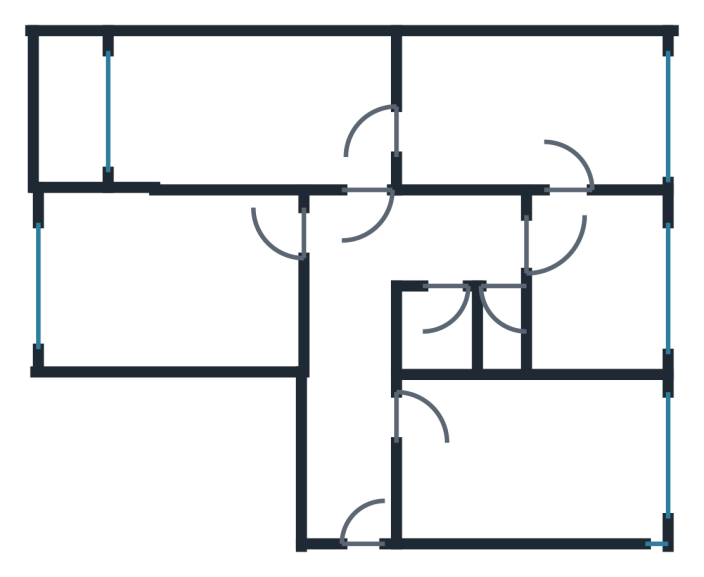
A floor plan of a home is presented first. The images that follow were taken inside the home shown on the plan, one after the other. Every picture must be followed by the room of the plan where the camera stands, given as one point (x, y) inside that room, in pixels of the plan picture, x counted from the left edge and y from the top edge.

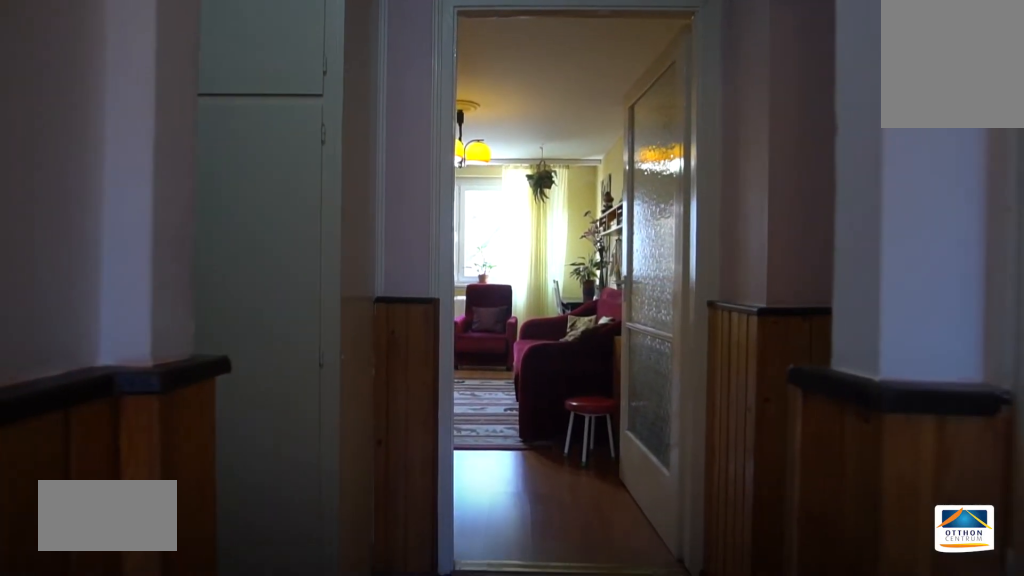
(453, 235)
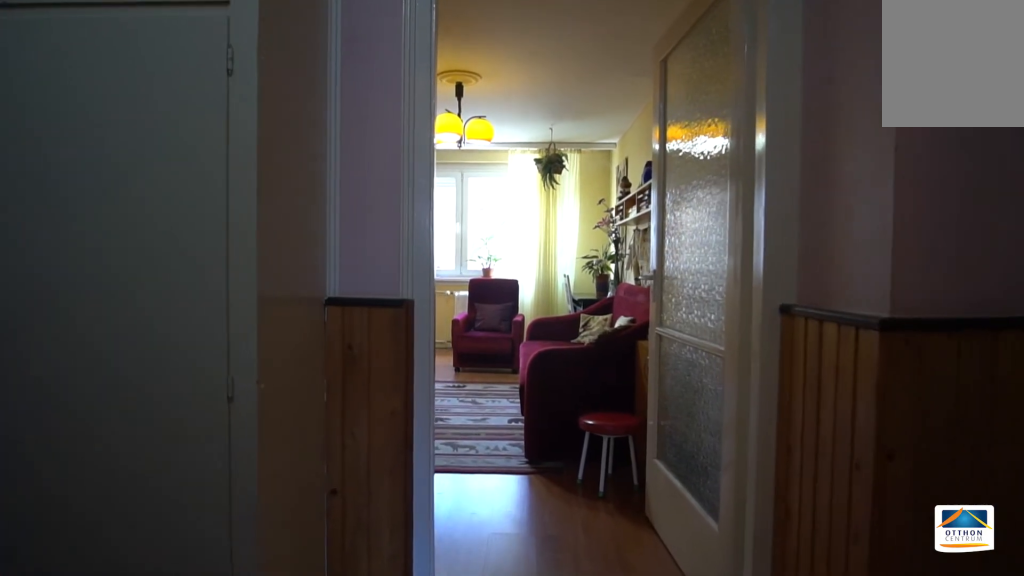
(453, 235)
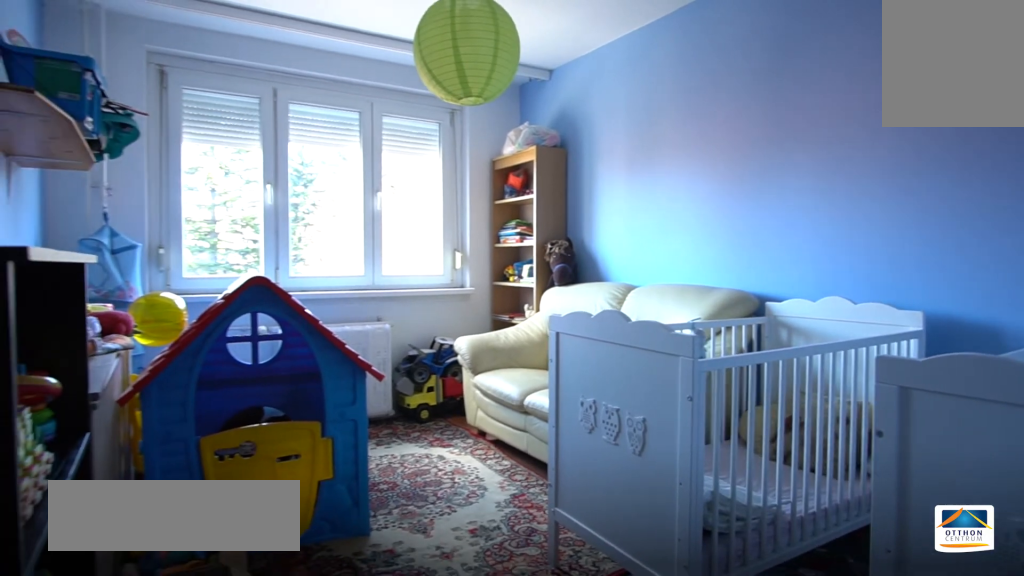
(544, 457)
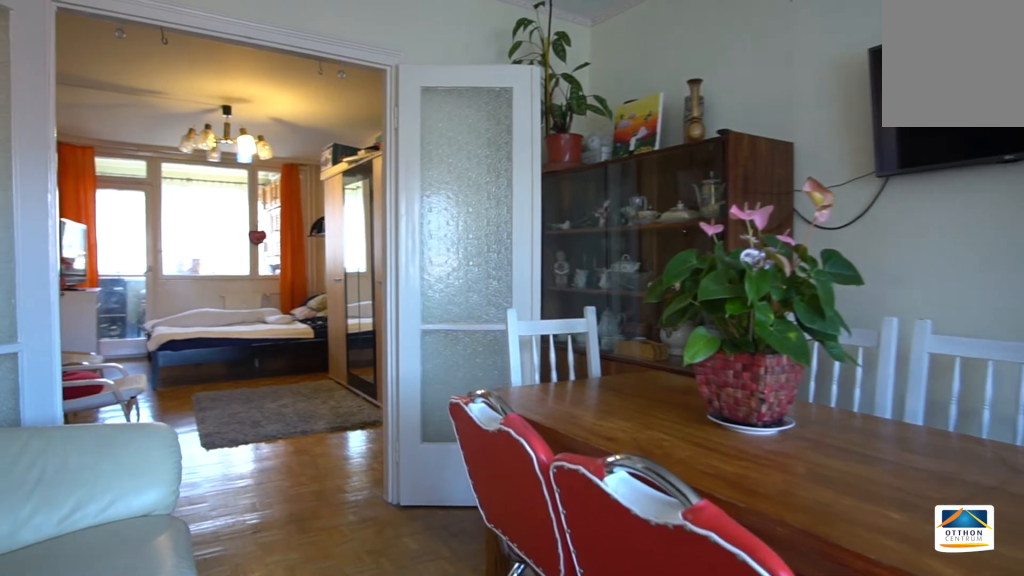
(554, 134)
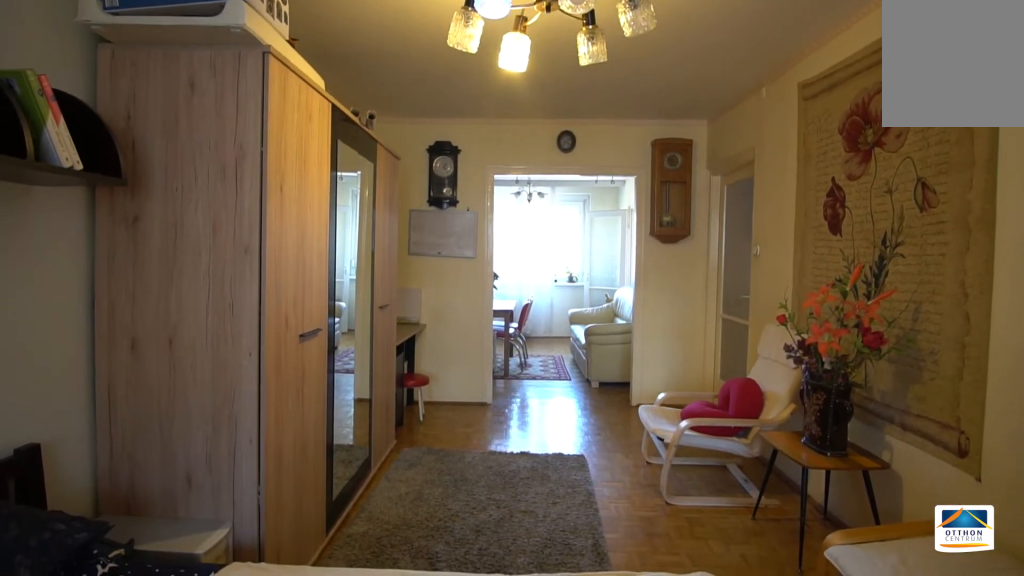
(220, 124)
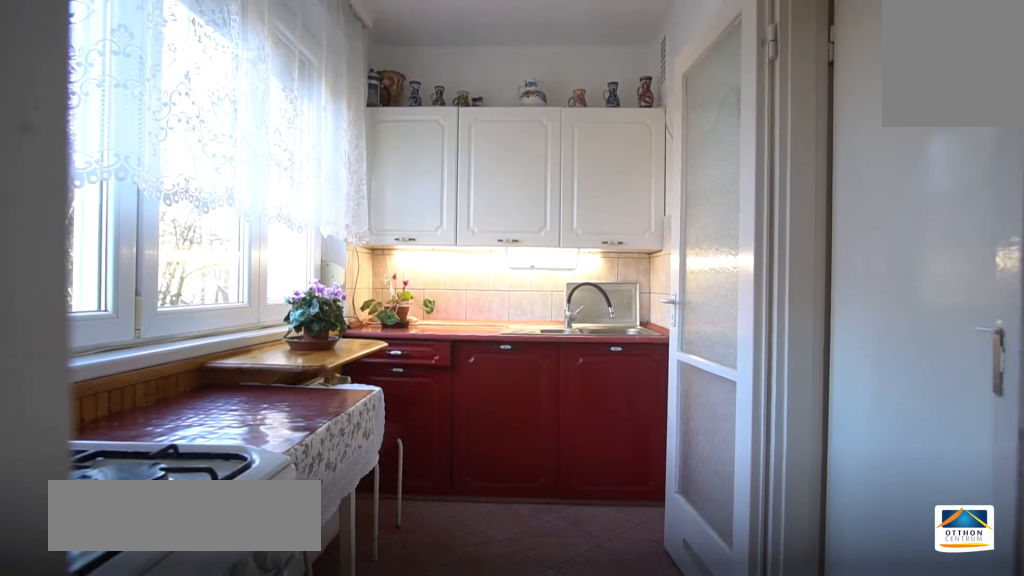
(605, 296)
